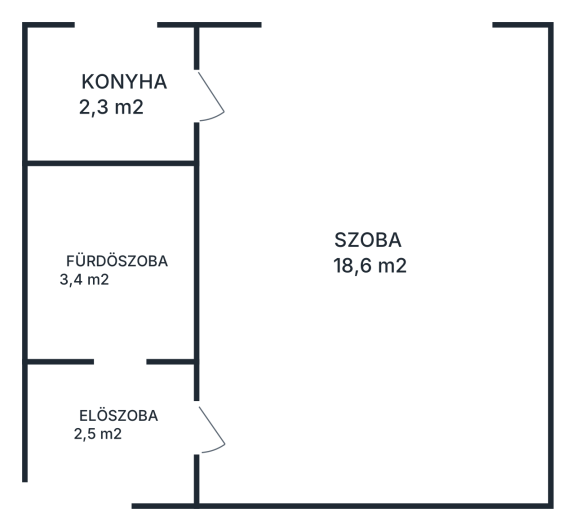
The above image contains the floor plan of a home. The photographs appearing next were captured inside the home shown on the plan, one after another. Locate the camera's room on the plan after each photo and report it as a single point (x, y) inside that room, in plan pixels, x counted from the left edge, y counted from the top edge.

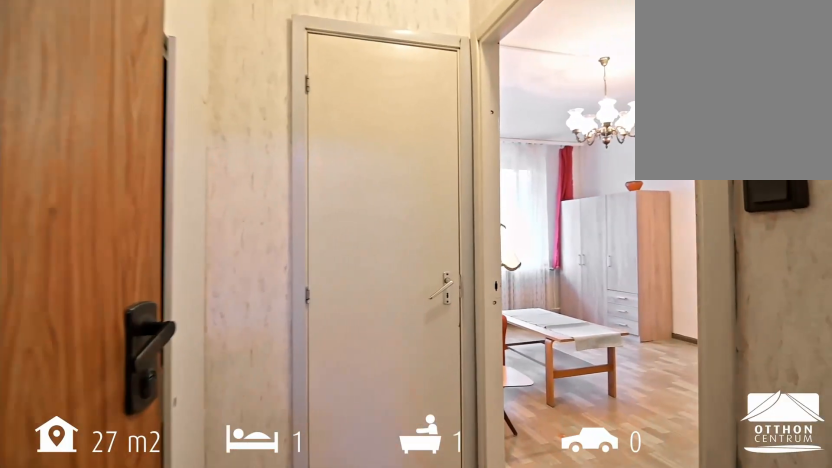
(116, 469)
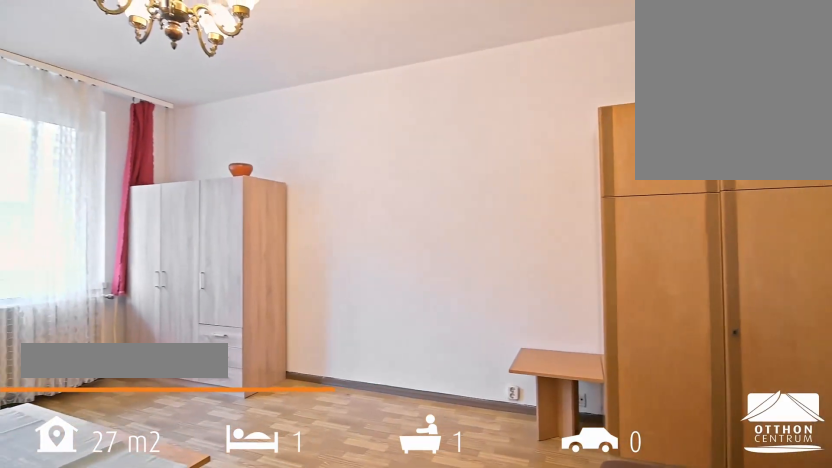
(384, 265)
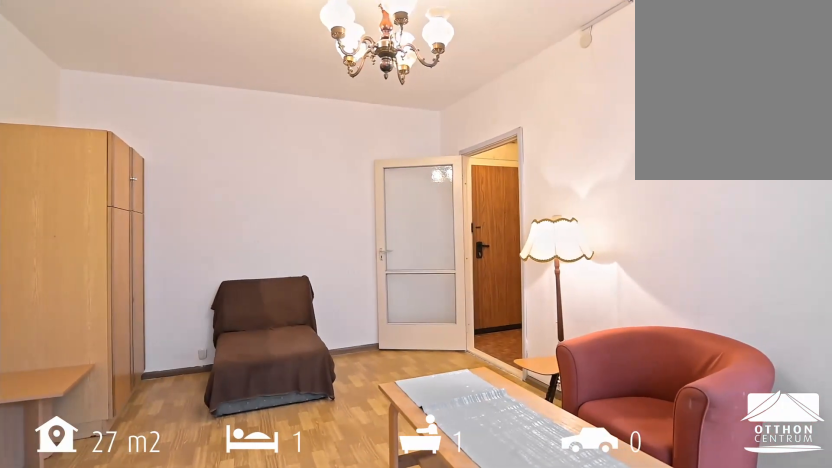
(384, 265)
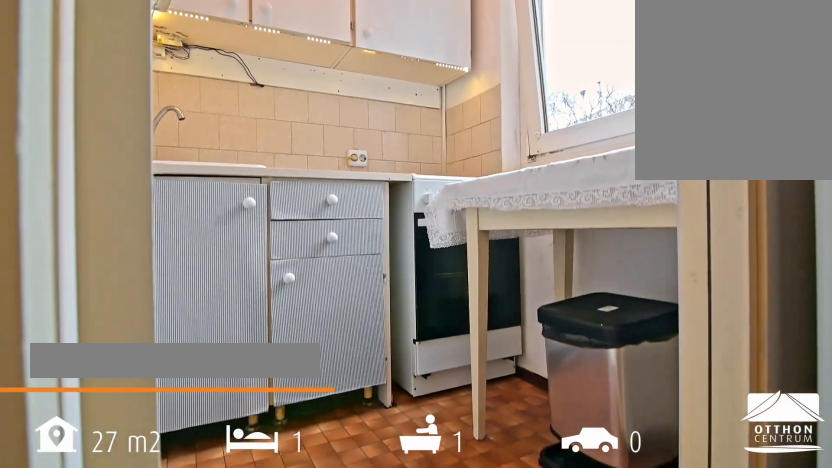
(115, 100)
